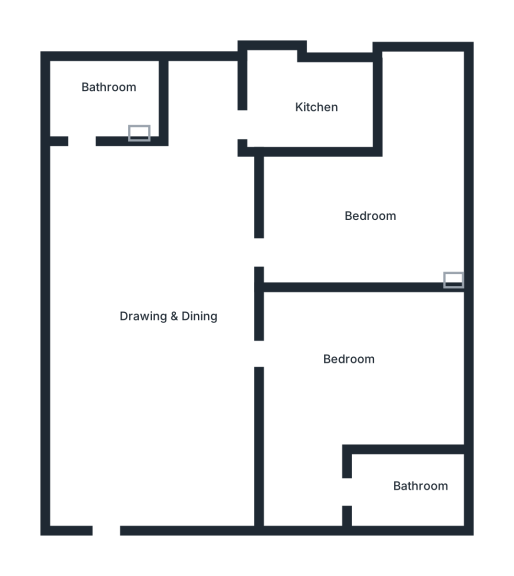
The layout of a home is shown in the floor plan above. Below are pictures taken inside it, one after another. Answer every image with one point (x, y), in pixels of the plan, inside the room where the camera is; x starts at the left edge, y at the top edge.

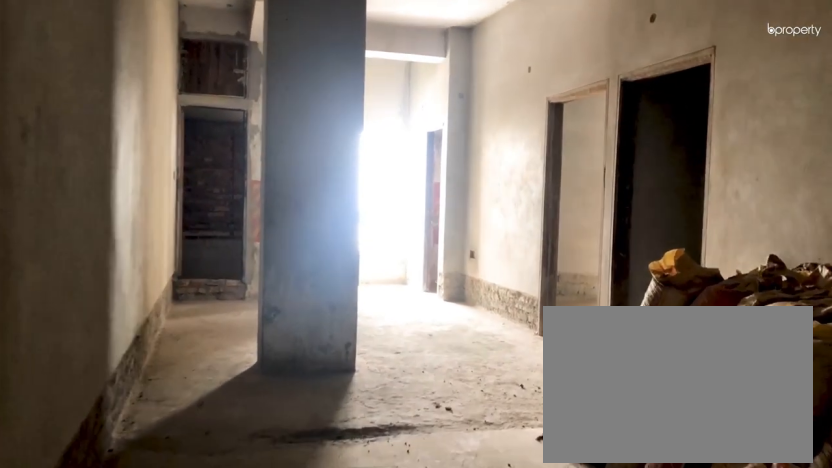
(102, 446)
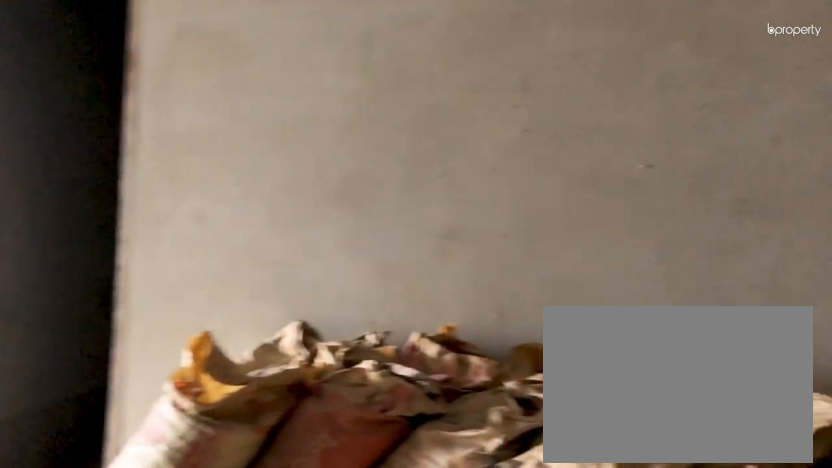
(121, 312)
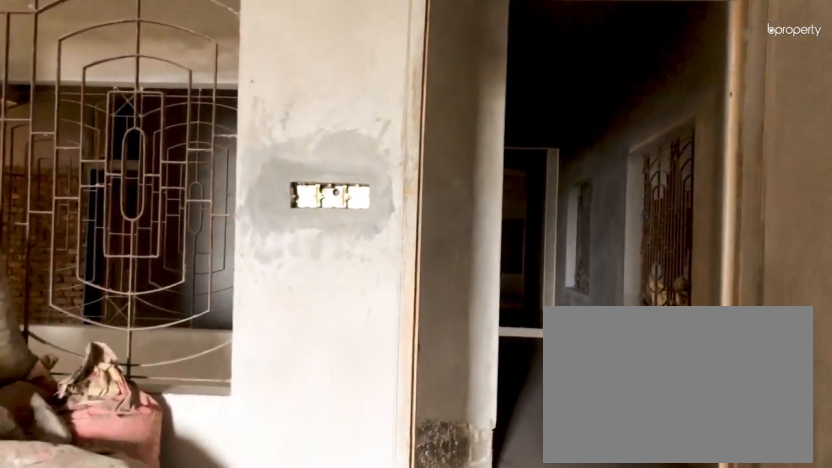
(122, 312)
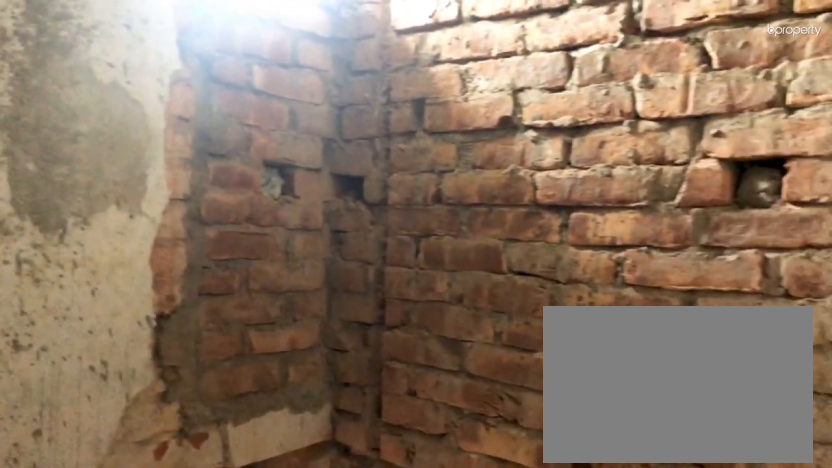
(98, 99)
